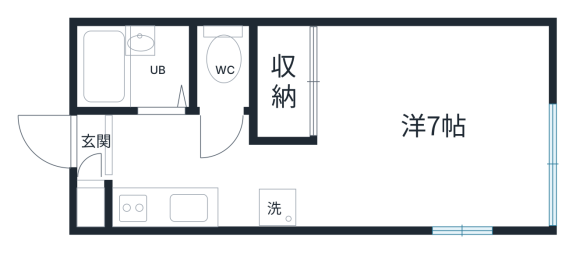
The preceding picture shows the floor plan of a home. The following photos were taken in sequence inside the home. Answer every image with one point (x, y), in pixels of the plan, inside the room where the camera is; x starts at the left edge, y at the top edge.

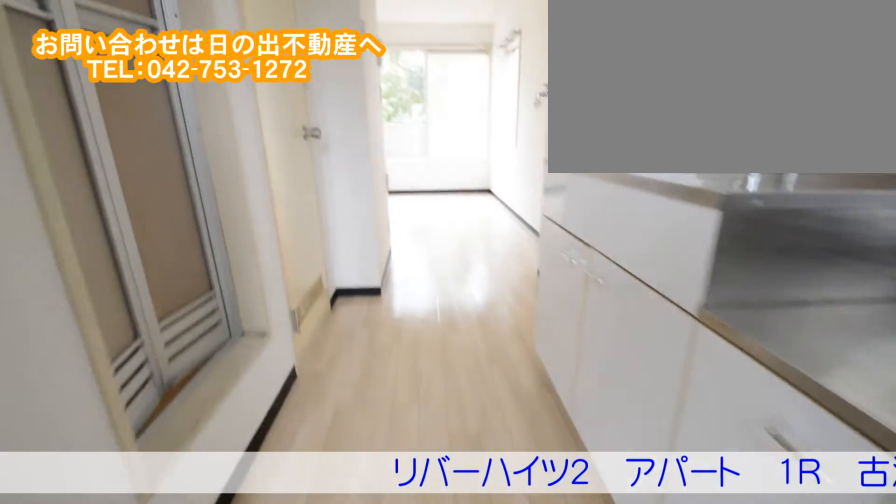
(147, 145)
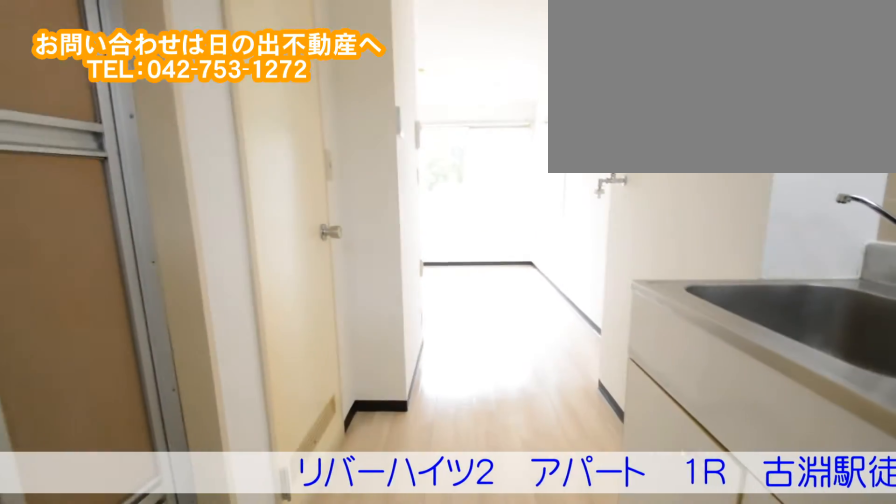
(187, 148)
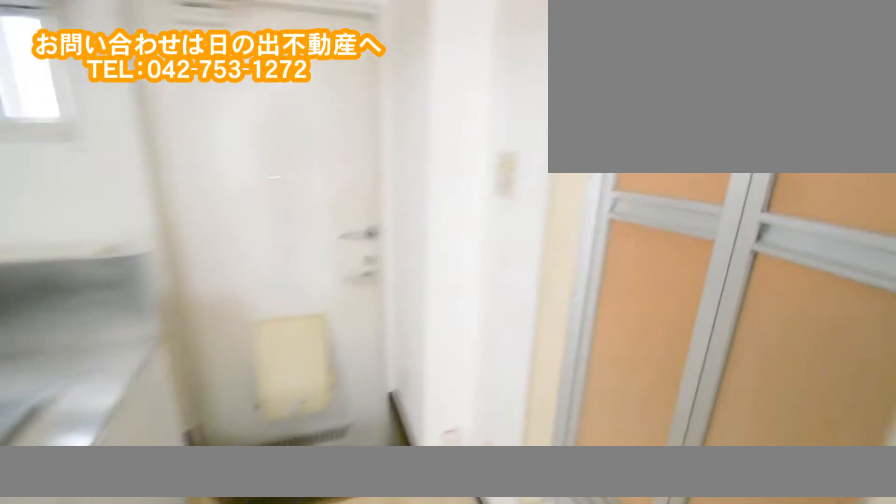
(187, 147)
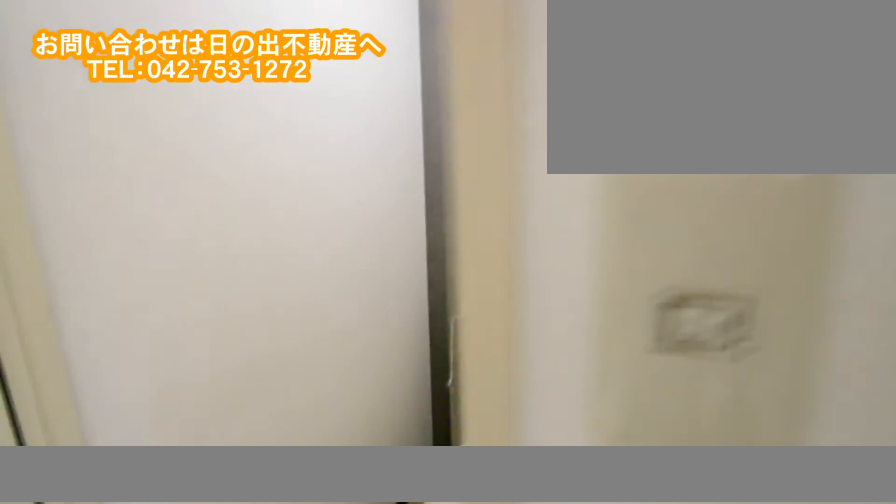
(217, 72)
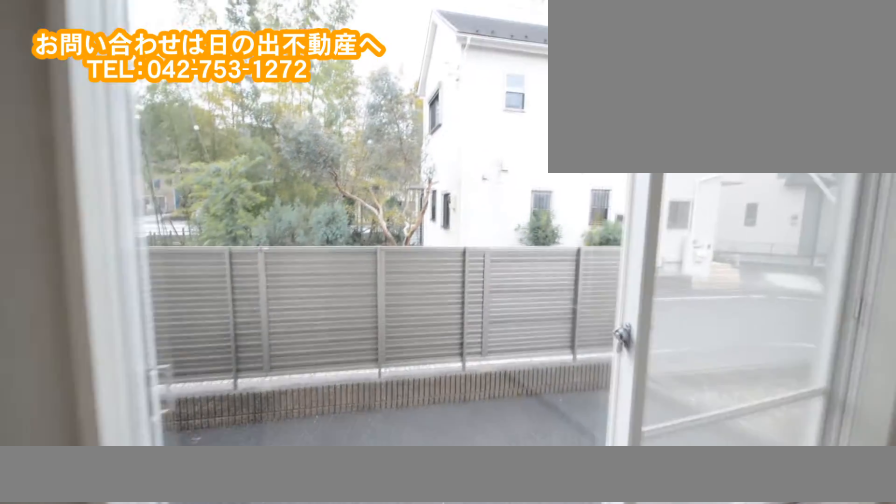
(441, 80)
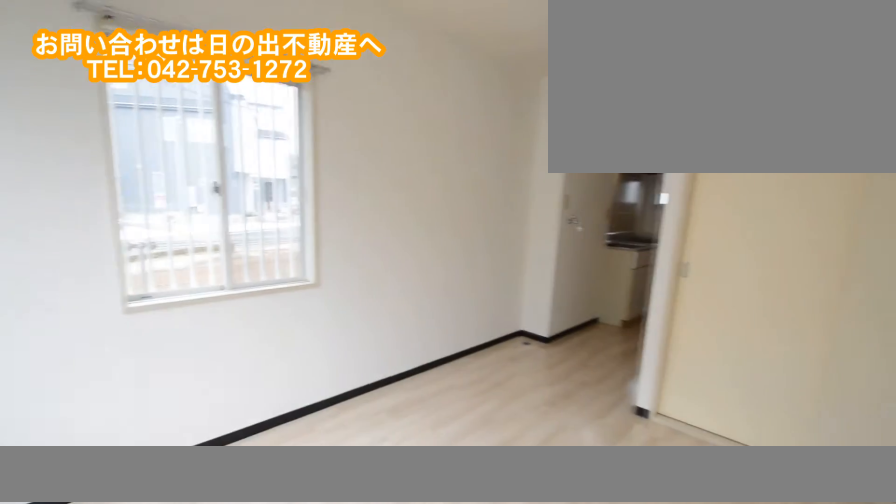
(441, 81)
